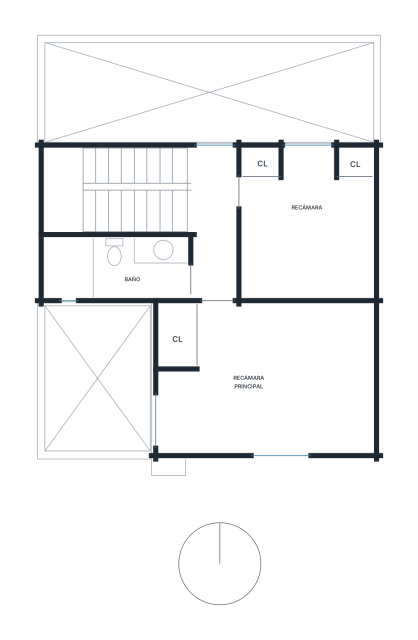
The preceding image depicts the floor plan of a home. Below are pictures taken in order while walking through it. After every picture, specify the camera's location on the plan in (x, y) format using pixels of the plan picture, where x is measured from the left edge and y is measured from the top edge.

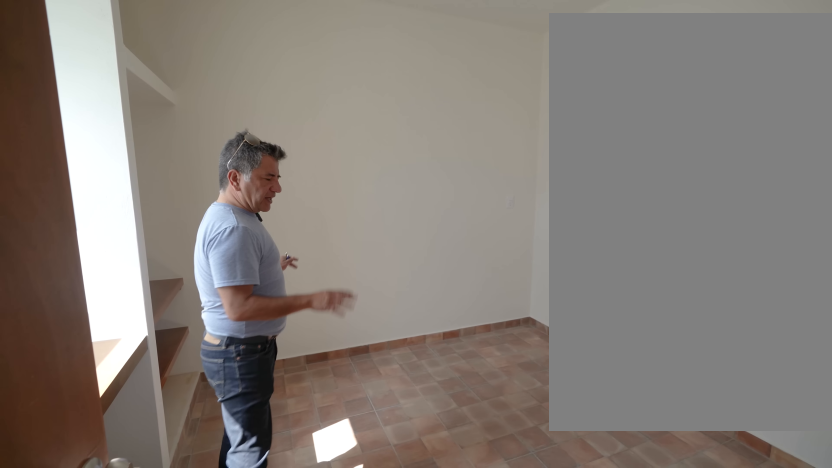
(185, 163)
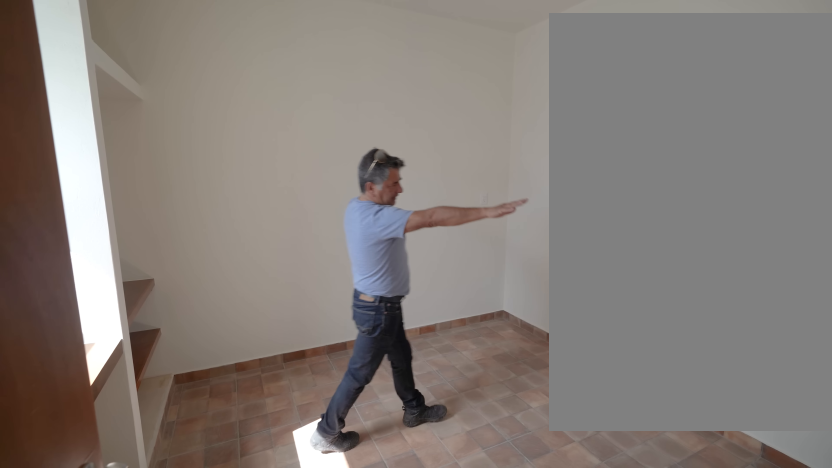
(187, 164)
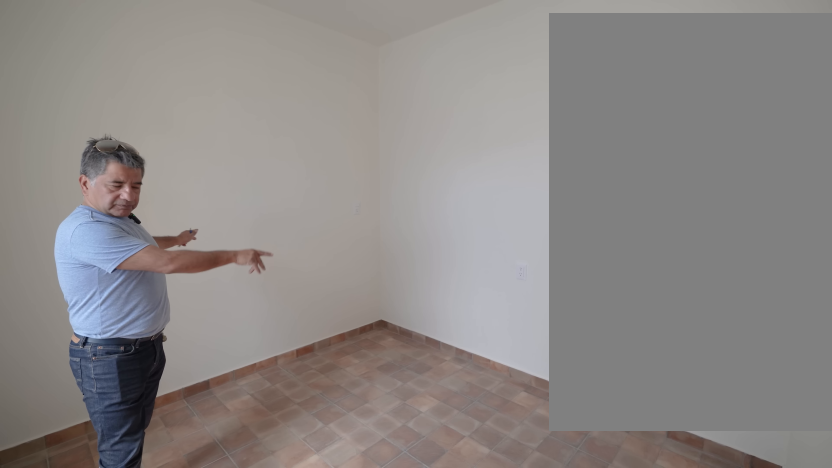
(258, 197)
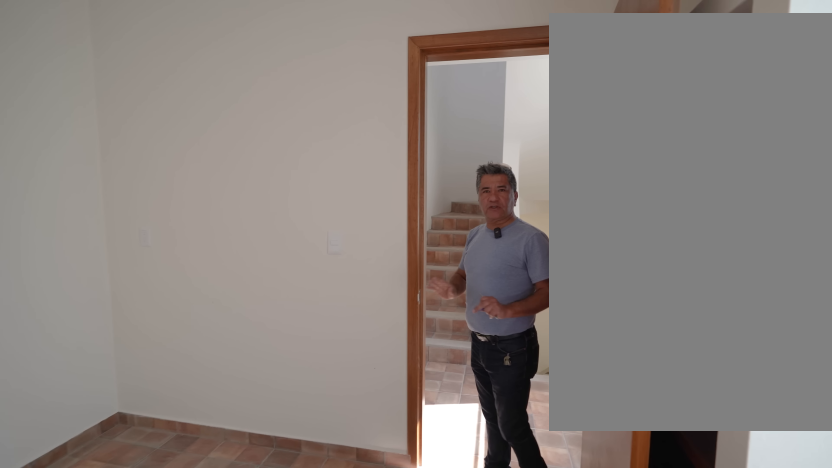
(351, 200)
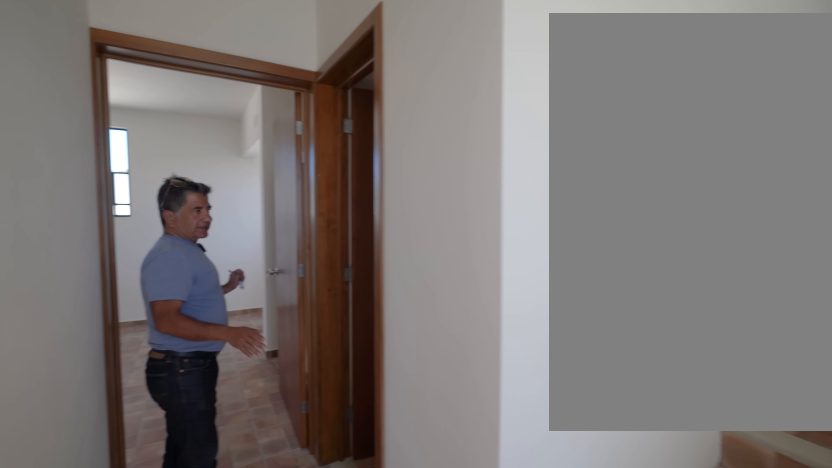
(250, 195)
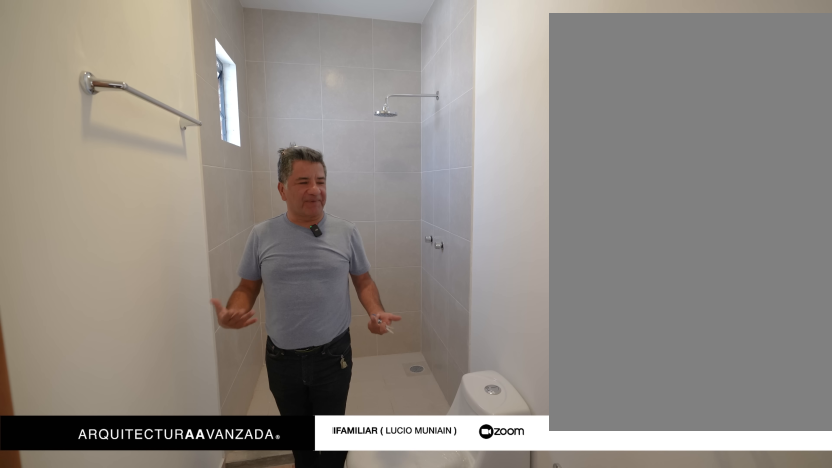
(166, 277)
